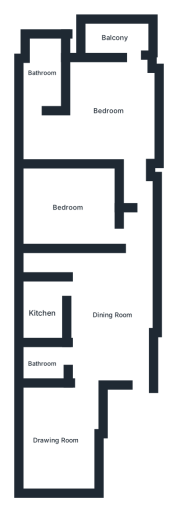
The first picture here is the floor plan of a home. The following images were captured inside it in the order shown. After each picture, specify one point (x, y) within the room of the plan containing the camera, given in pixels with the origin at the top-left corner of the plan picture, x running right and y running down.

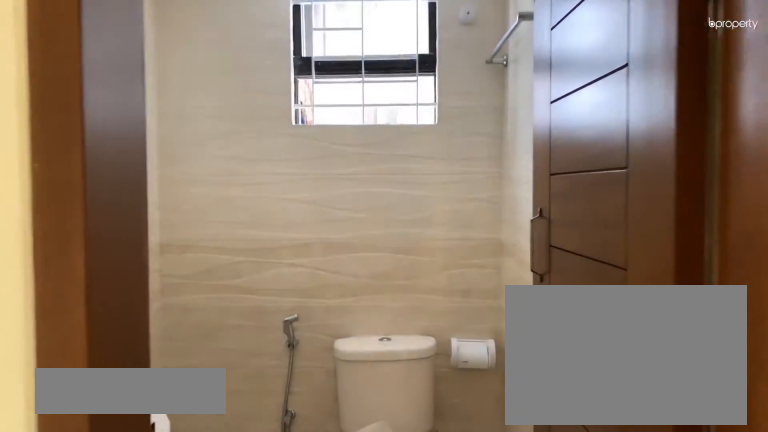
(43, 362)
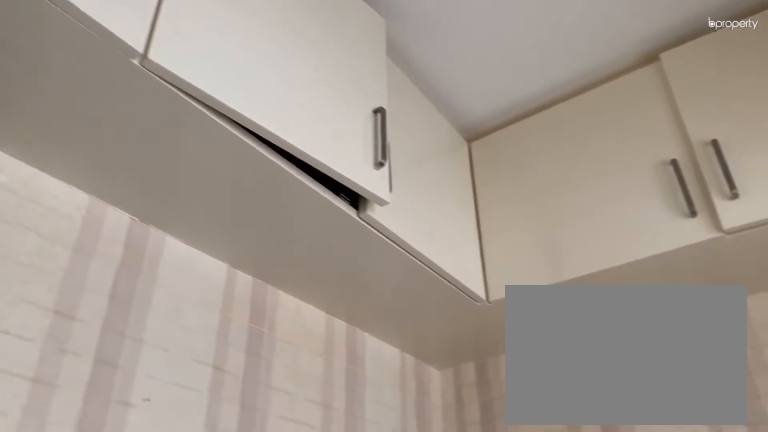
(42, 310)
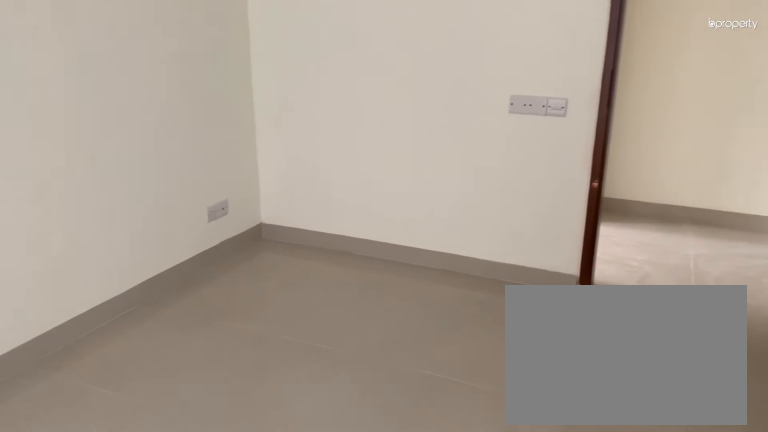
(68, 207)
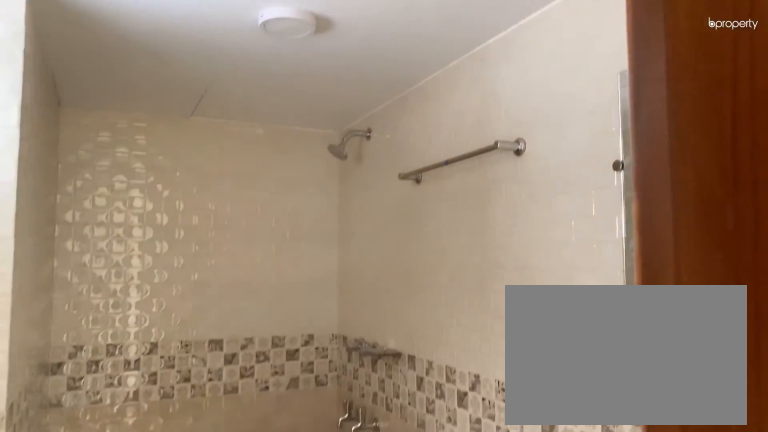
(40, 72)
